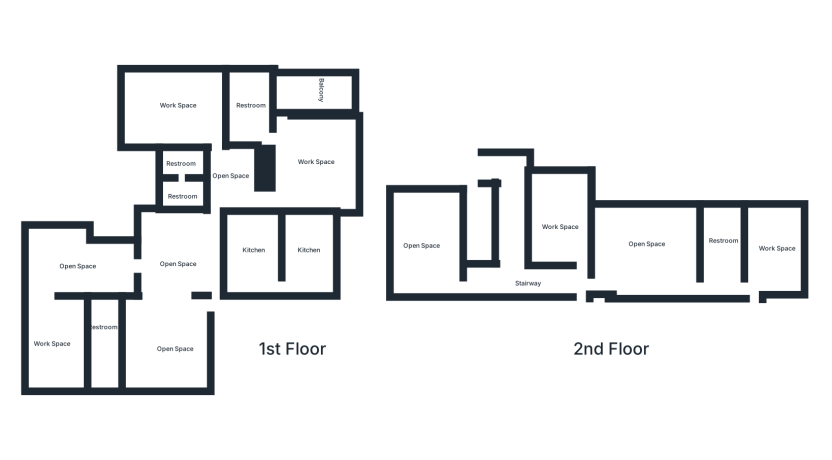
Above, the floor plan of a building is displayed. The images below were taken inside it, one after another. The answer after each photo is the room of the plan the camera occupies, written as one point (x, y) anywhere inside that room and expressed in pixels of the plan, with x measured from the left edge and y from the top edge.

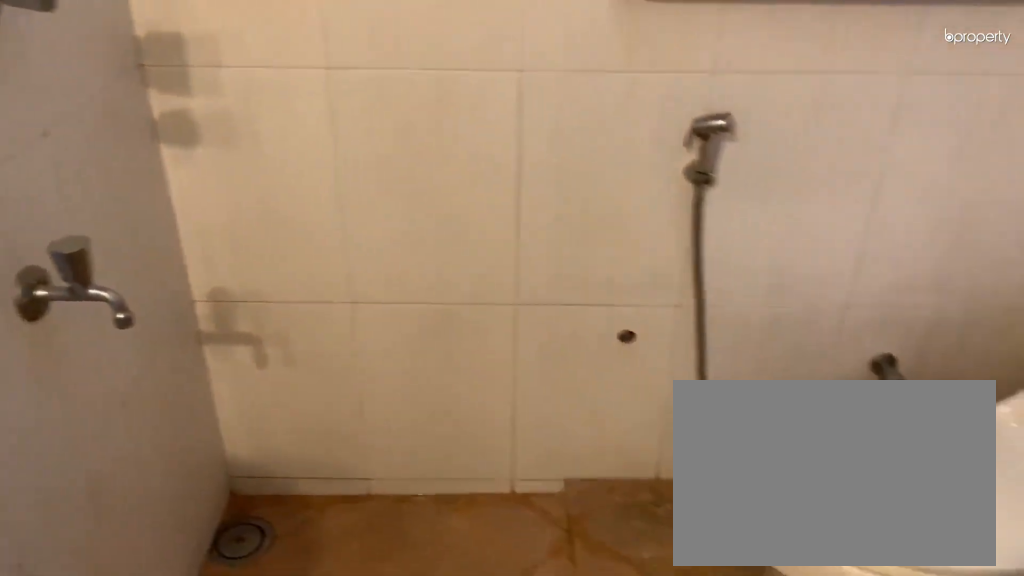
(179, 192)
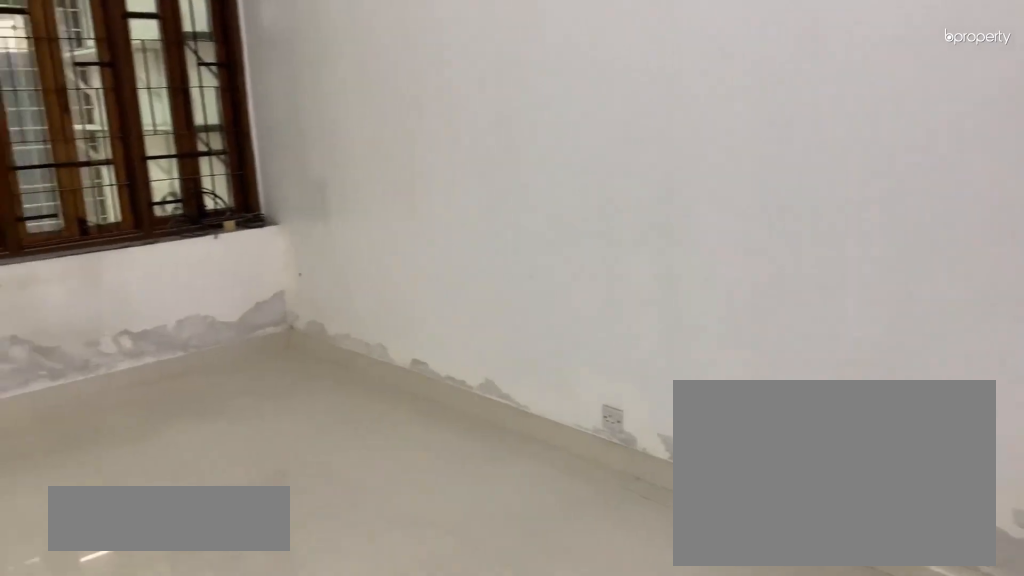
(311, 154)
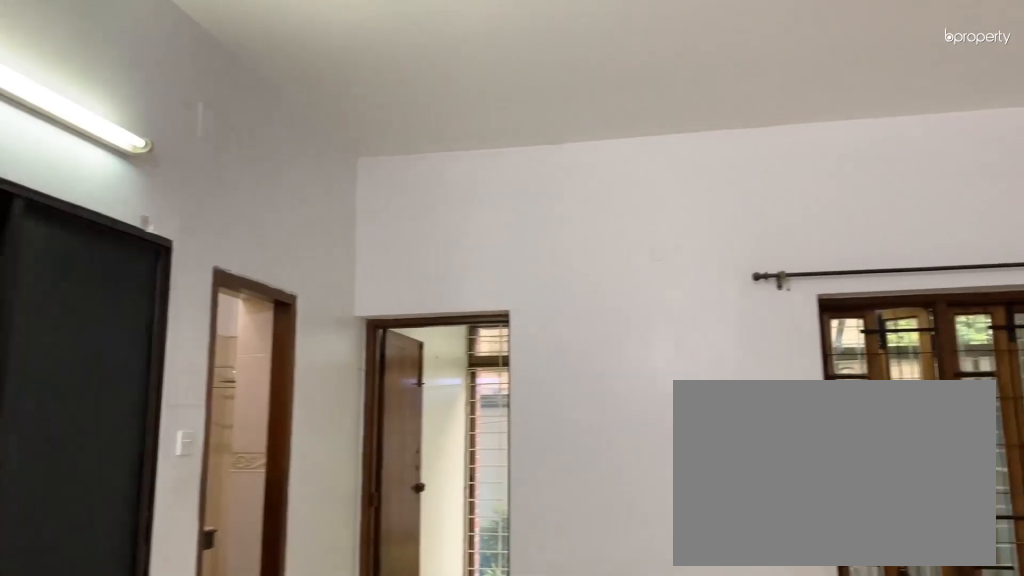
(311, 154)
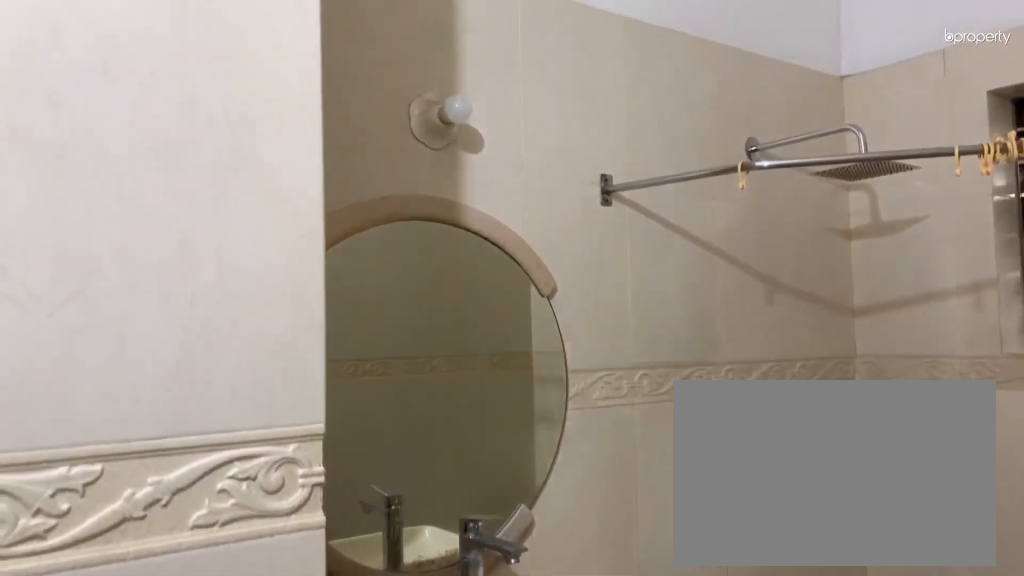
(251, 120)
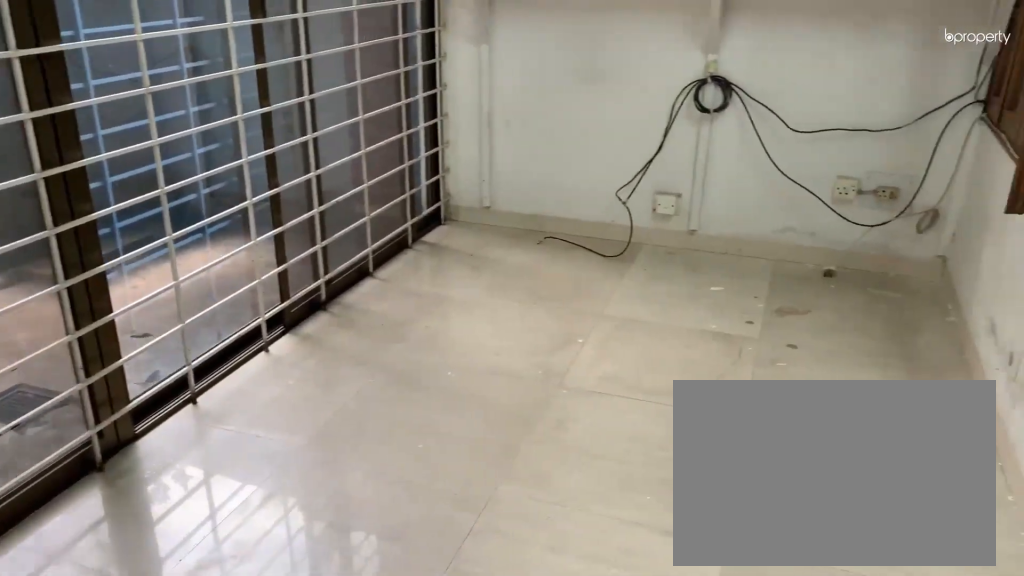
(310, 89)
